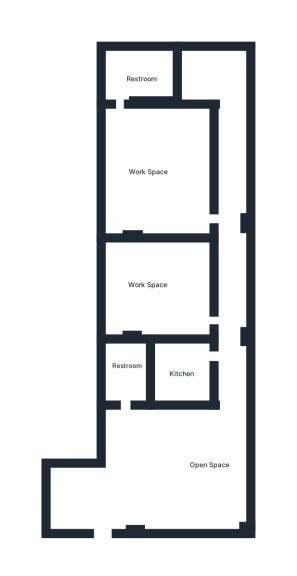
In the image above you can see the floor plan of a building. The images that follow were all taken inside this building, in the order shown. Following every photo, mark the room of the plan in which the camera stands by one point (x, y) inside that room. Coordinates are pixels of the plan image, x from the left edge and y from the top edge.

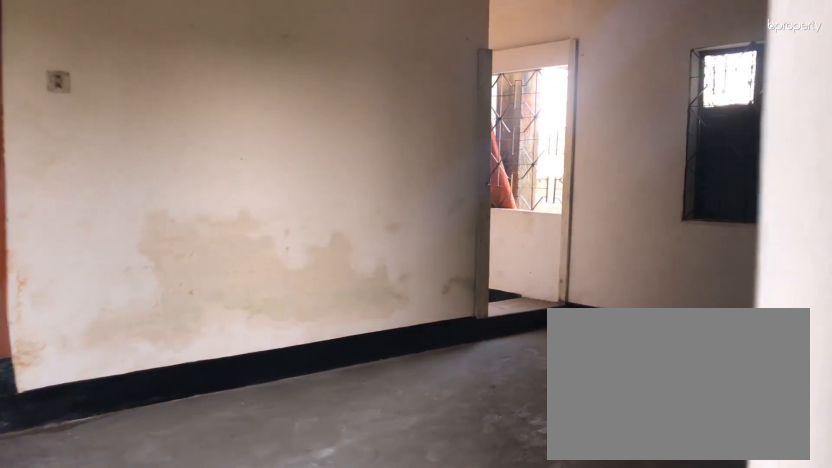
(101, 530)
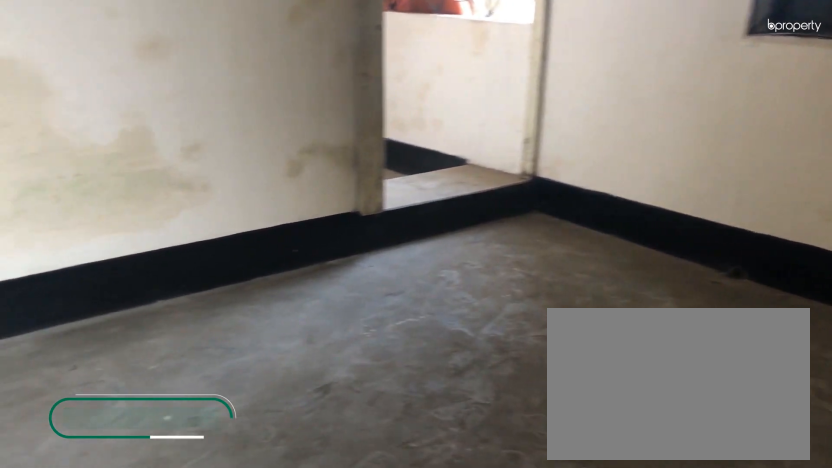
(199, 462)
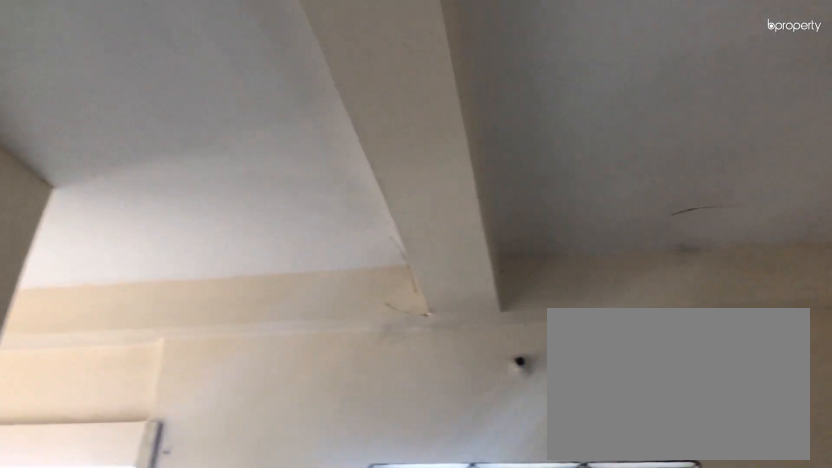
(199, 462)
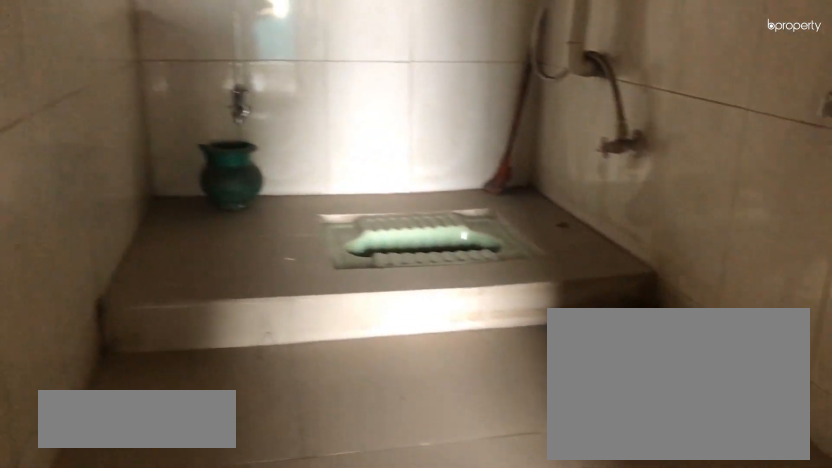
(129, 374)
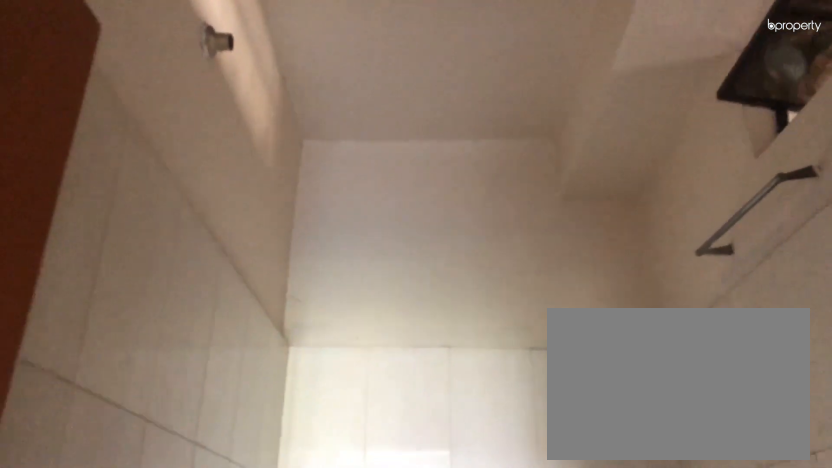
(129, 374)
